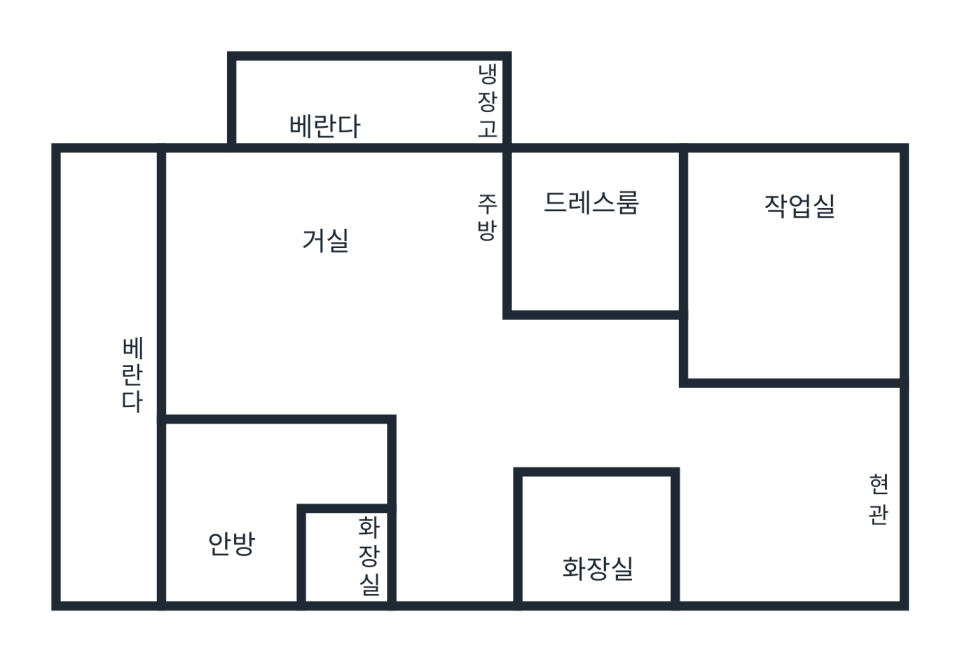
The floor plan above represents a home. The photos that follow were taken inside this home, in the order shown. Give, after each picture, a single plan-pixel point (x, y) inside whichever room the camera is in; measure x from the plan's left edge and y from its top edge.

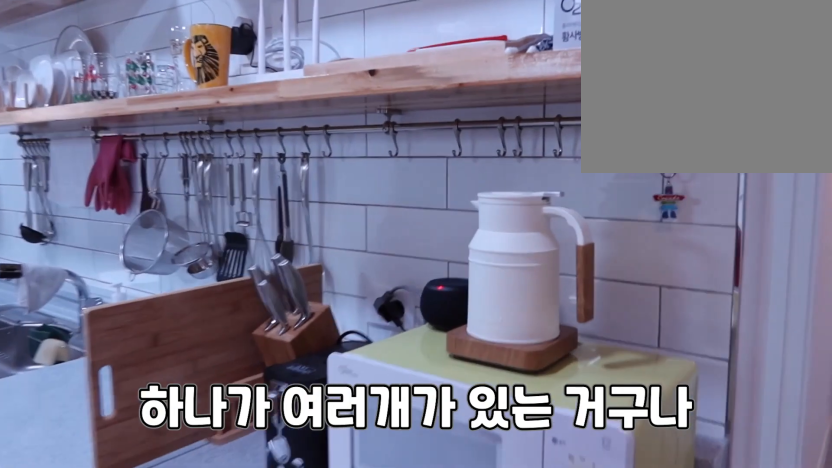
(422, 232)
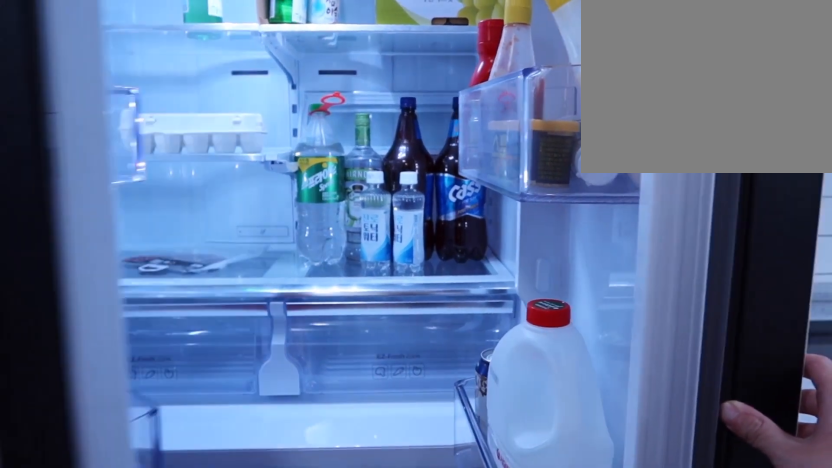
(445, 95)
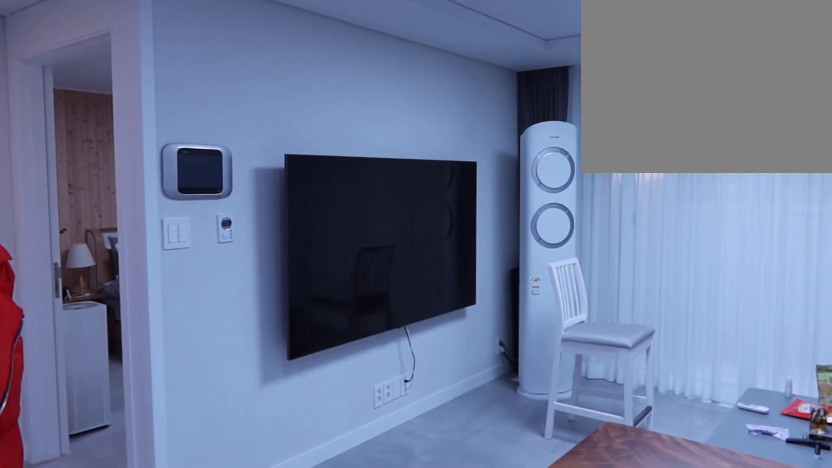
(326, 307)
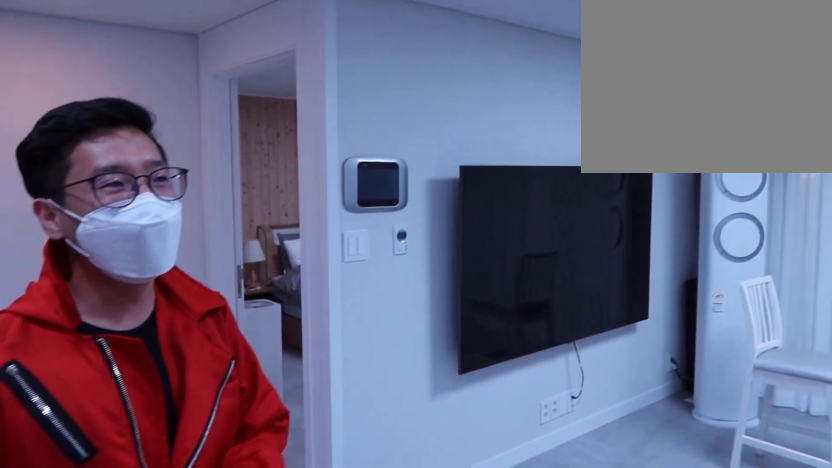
(324, 305)
